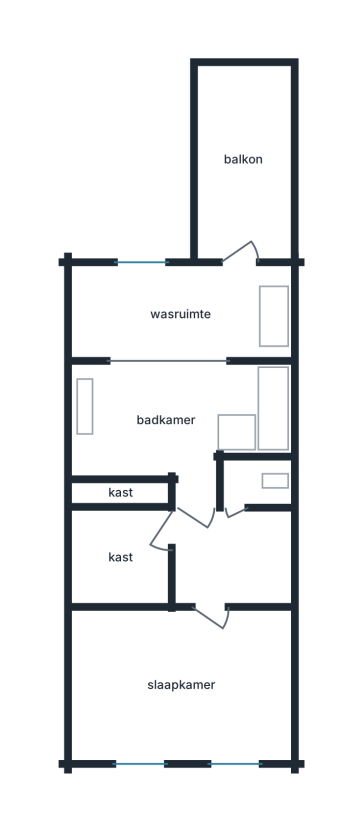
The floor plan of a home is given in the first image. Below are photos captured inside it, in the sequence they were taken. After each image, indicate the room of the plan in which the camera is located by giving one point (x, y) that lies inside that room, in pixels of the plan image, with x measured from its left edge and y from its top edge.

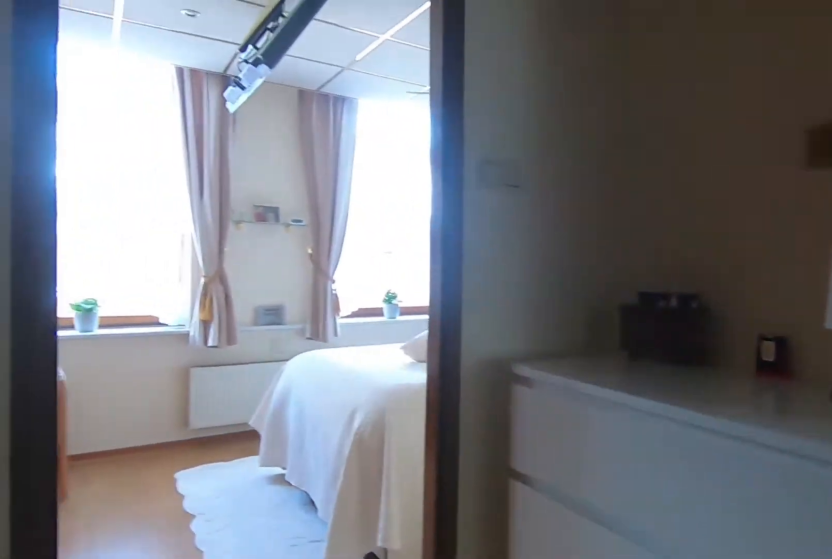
(215, 543)
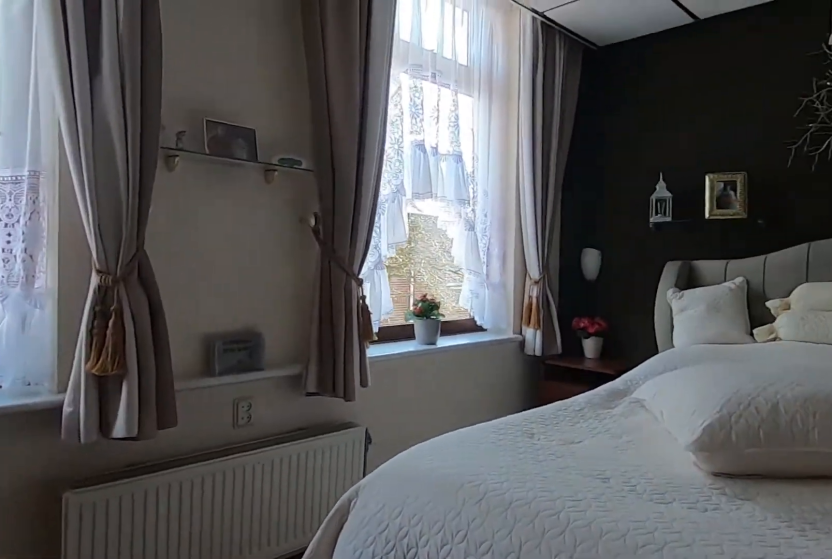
(179, 688)
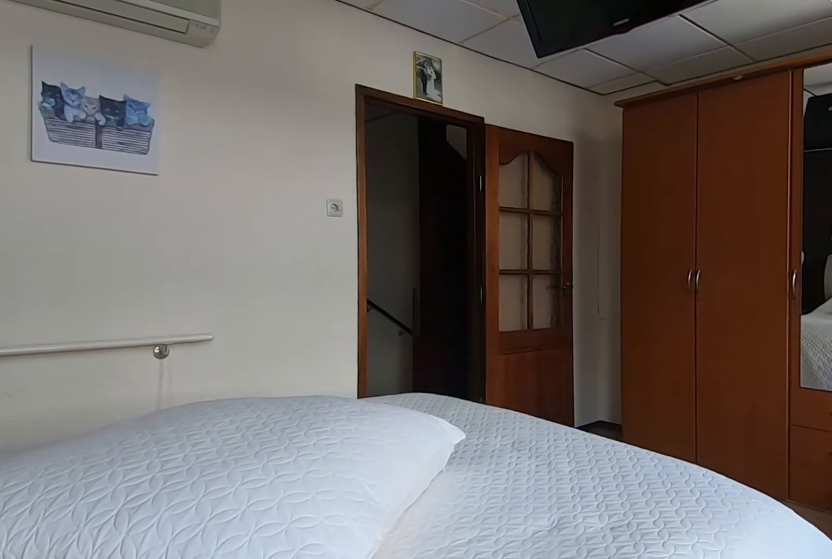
(179, 688)
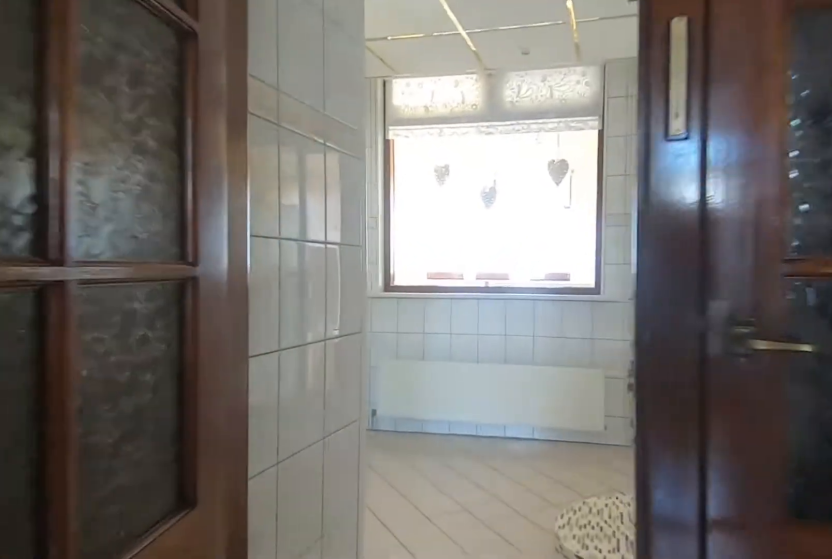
(215, 541)
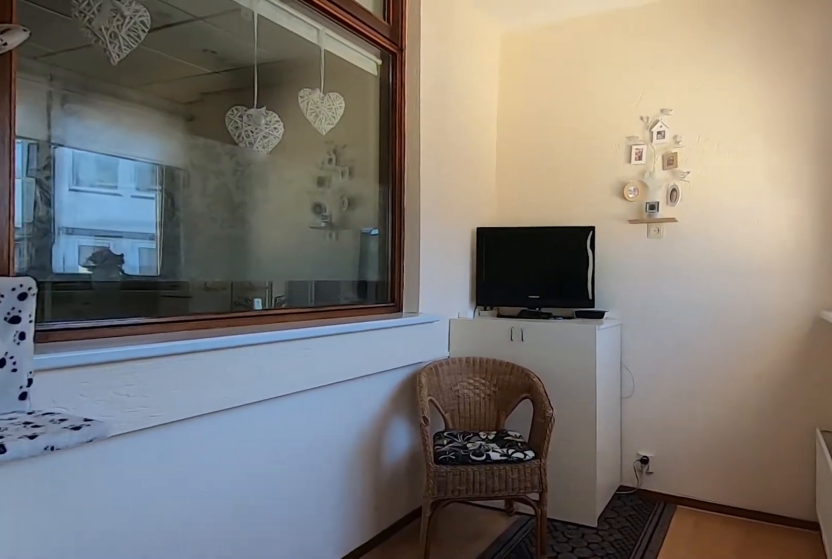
(156, 312)
